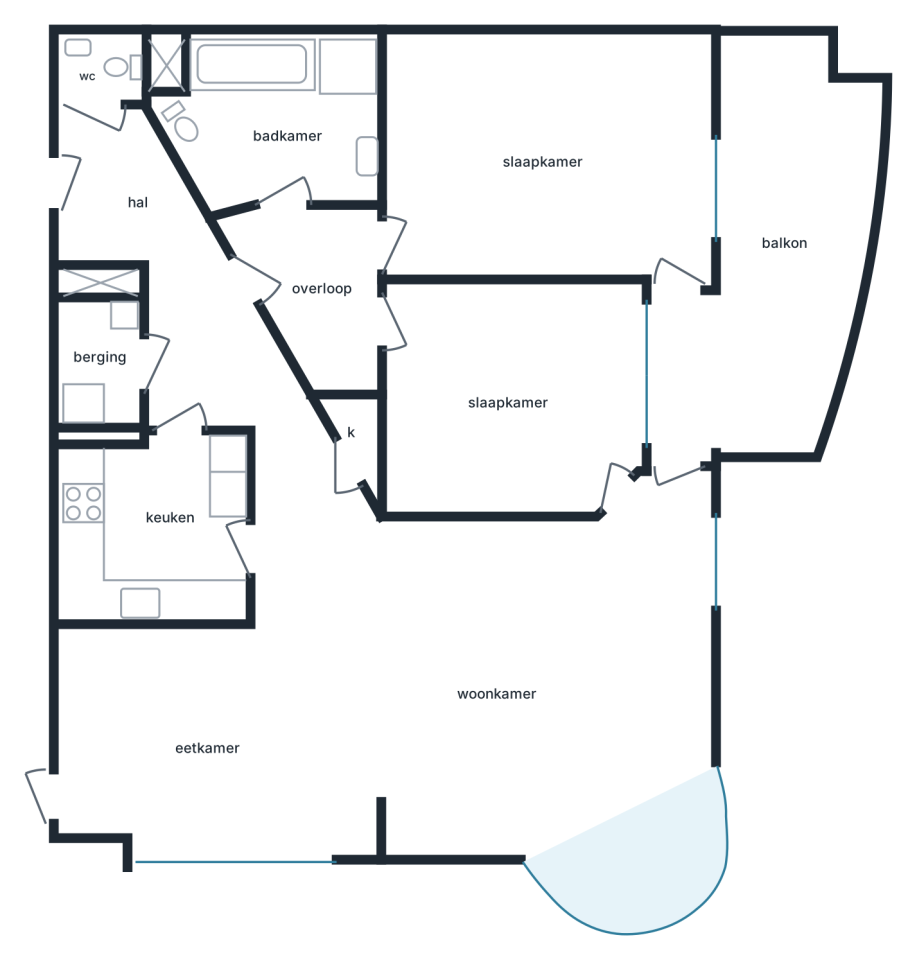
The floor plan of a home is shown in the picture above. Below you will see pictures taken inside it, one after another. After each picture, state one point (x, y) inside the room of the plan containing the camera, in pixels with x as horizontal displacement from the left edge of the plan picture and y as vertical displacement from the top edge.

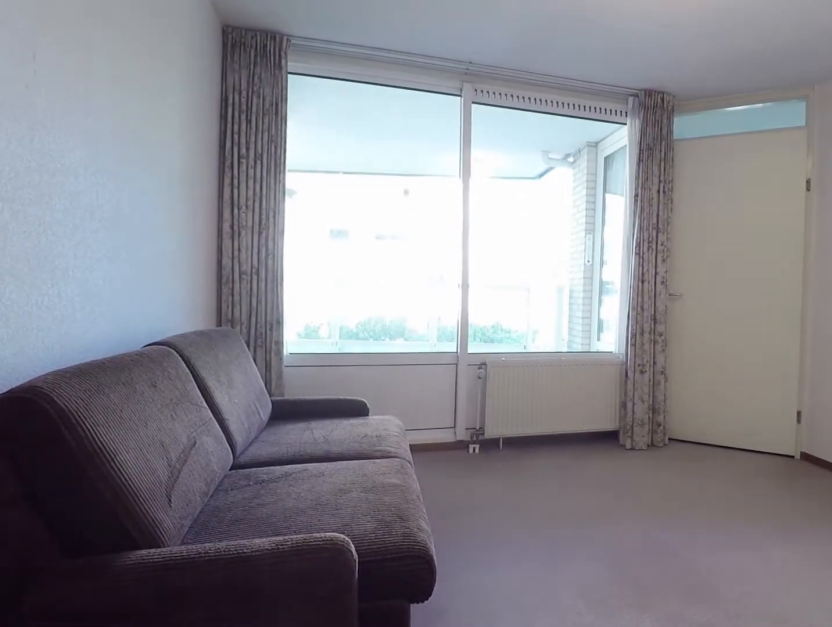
(510, 398)
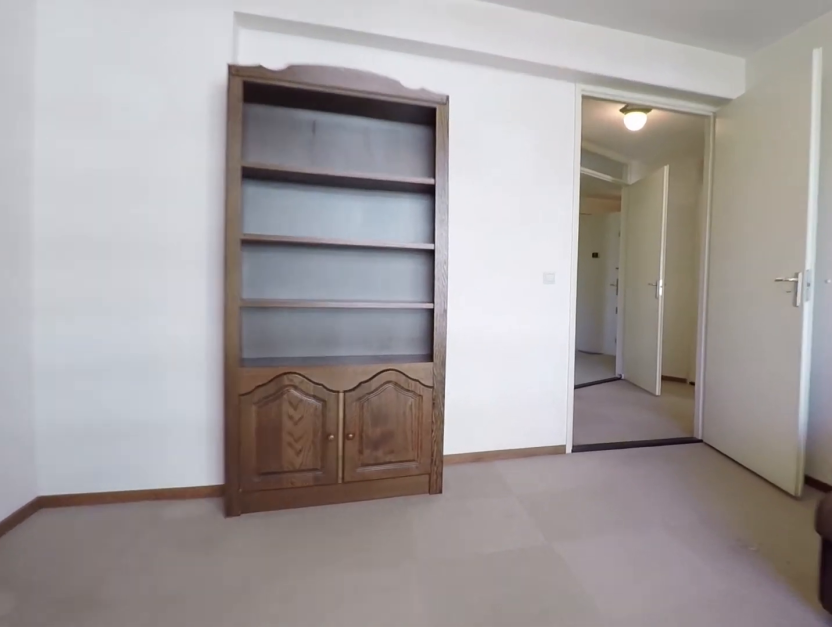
(510, 398)
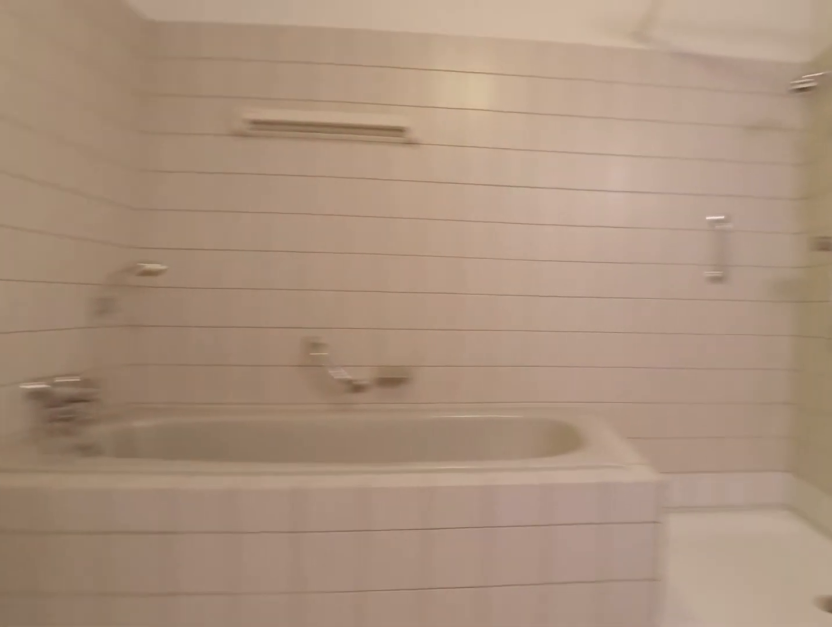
(285, 66)
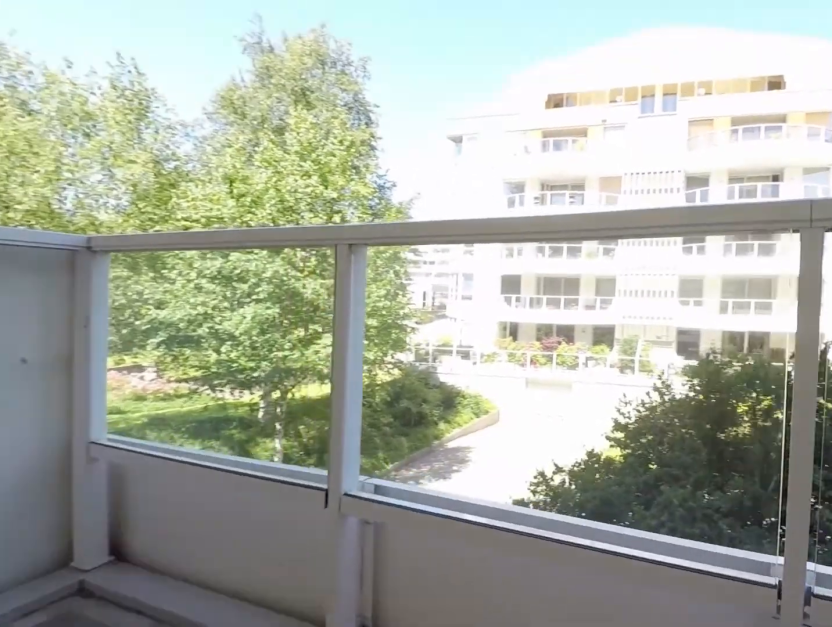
(780, 294)
